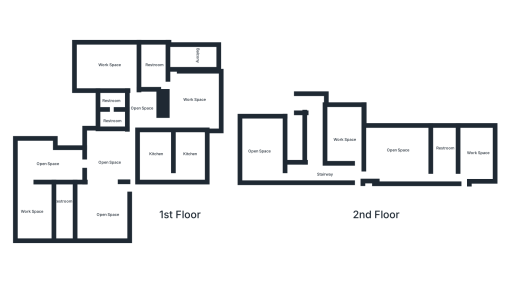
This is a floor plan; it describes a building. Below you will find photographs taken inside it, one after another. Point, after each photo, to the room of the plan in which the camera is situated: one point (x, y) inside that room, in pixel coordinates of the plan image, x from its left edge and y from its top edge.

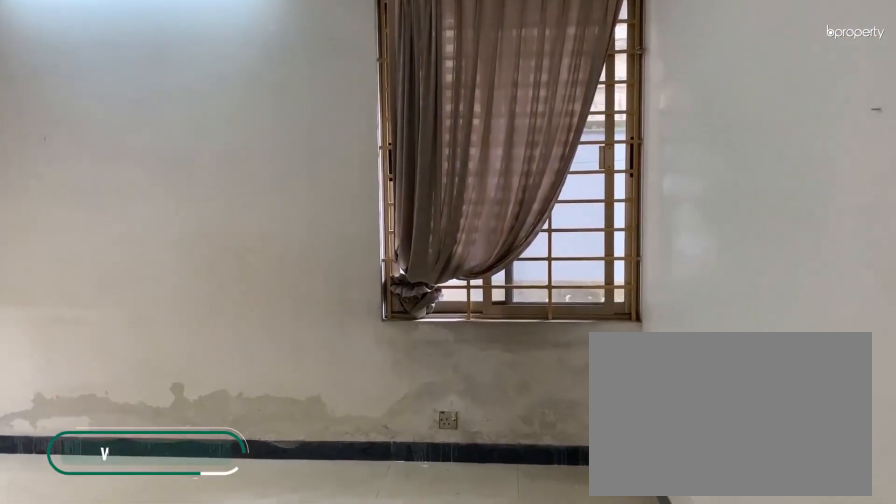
(109, 71)
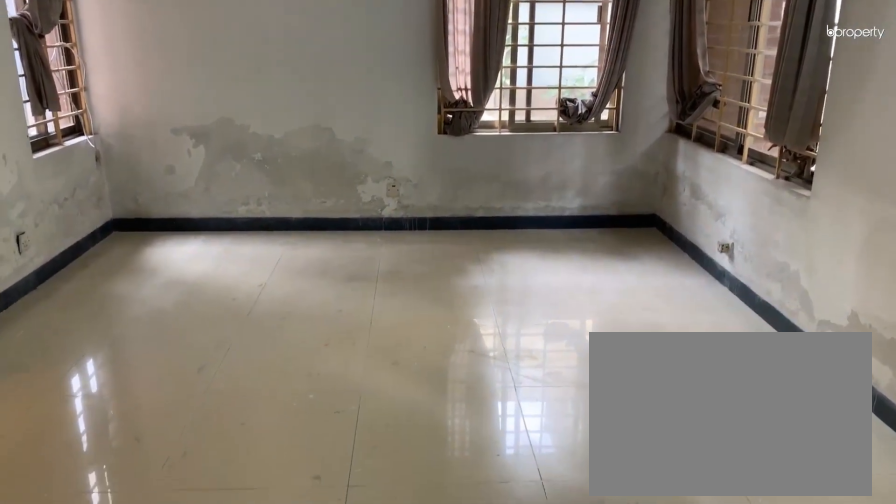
(110, 75)
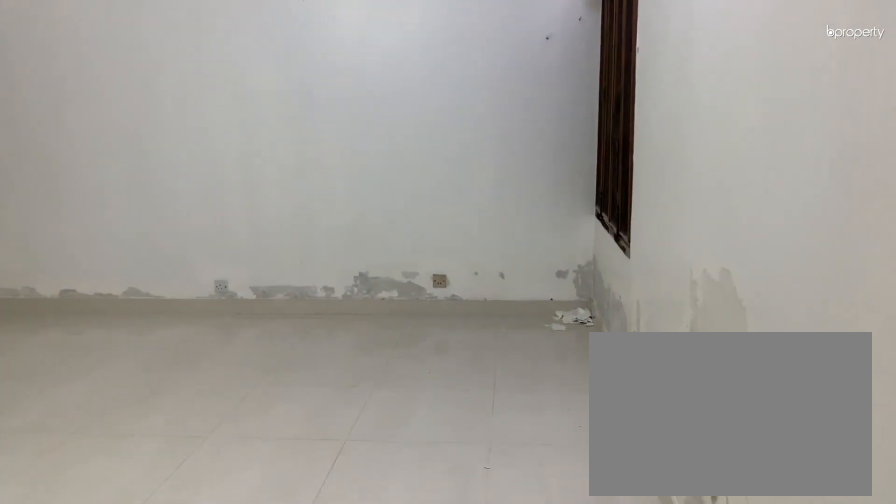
(191, 95)
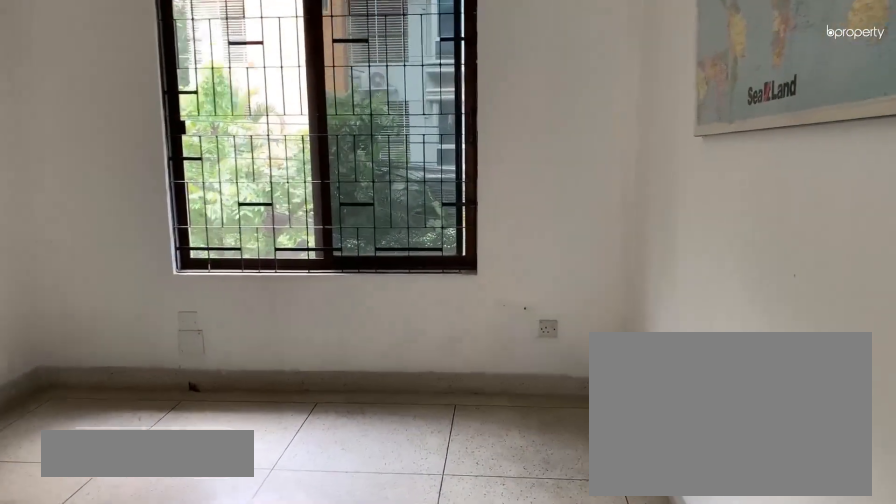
(346, 137)
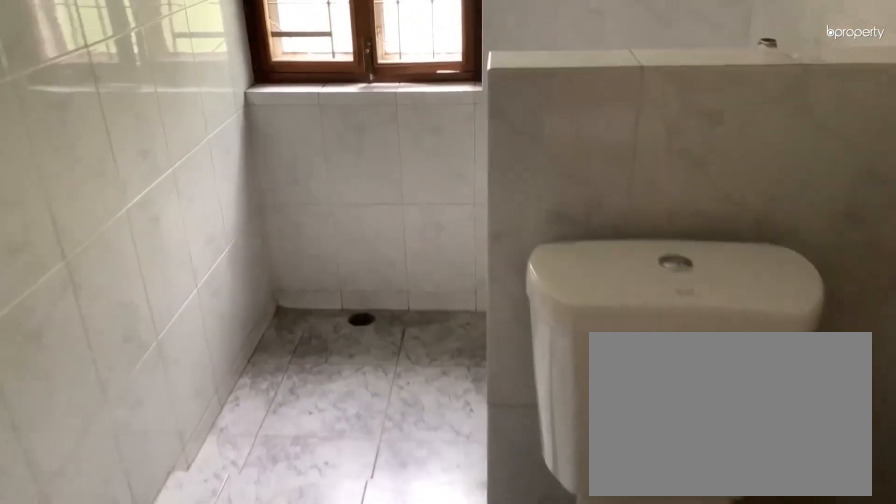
(446, 158)
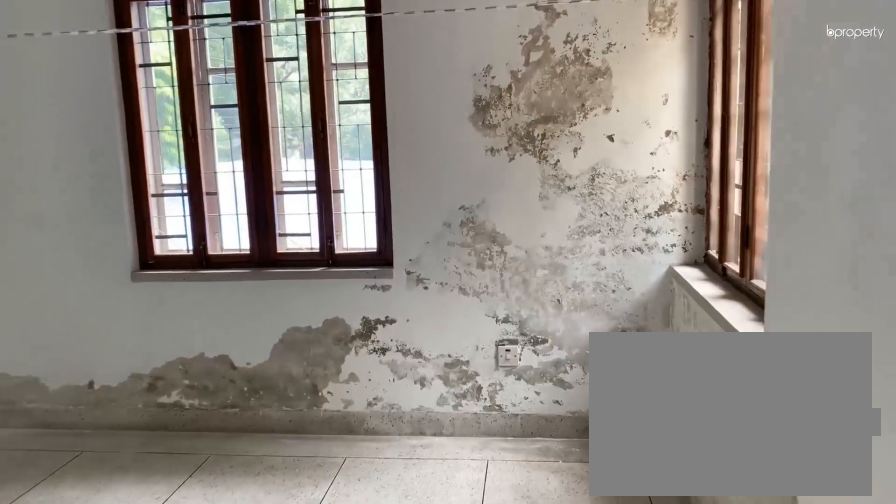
(476, 154)
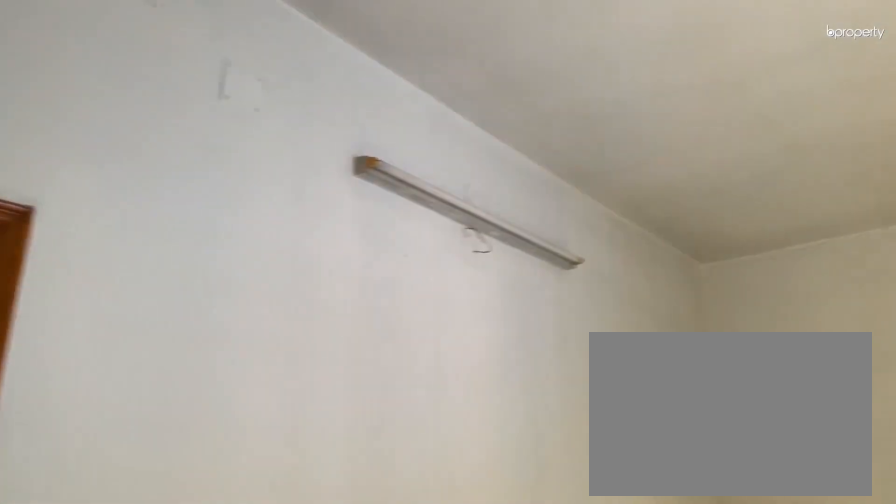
(476, 154)
